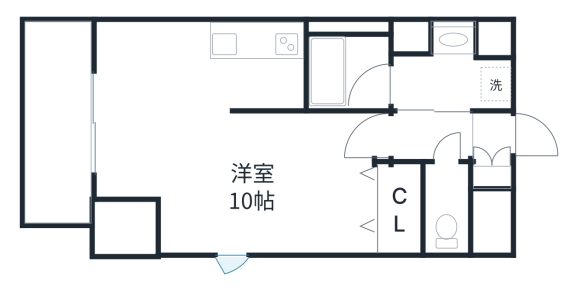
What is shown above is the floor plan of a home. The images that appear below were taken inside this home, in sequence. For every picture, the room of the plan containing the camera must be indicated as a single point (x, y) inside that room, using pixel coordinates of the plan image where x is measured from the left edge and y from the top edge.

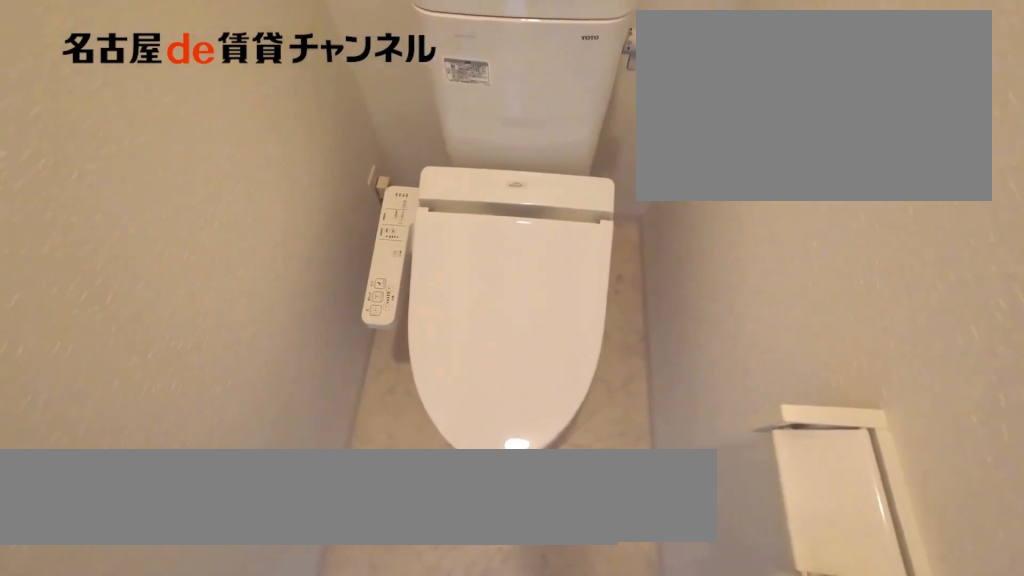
(448, 210)
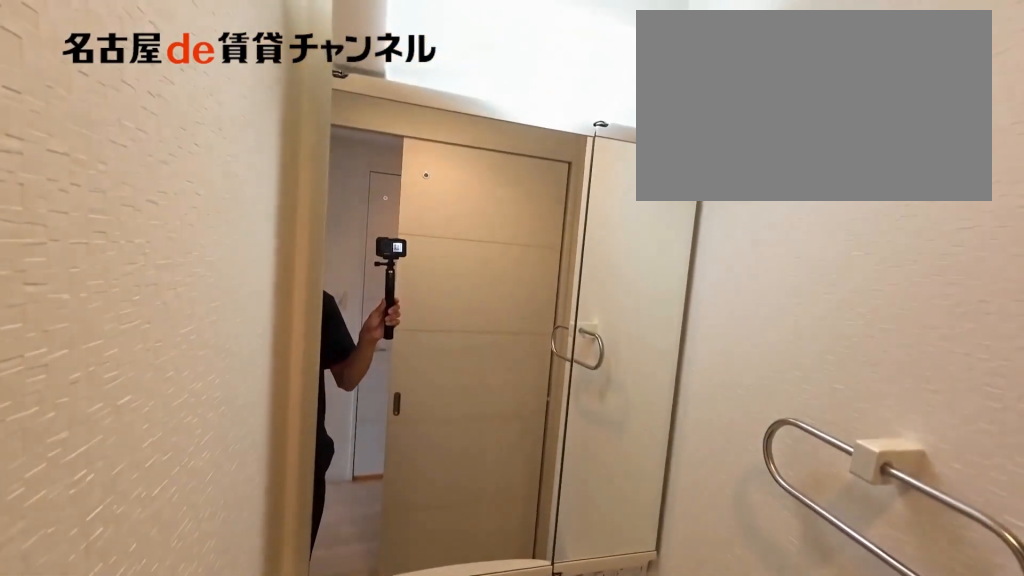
(450, 64)
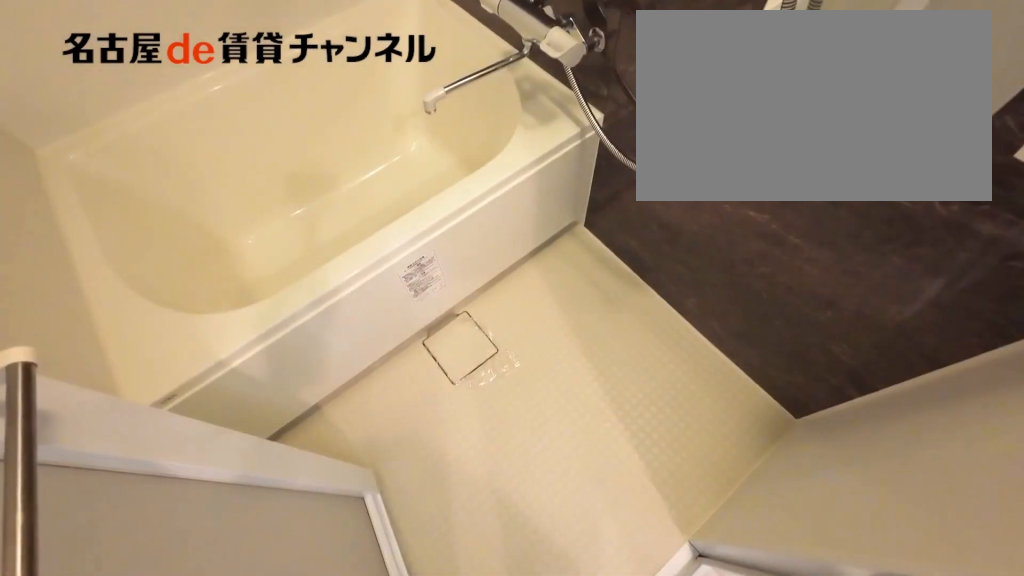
(350, 64)
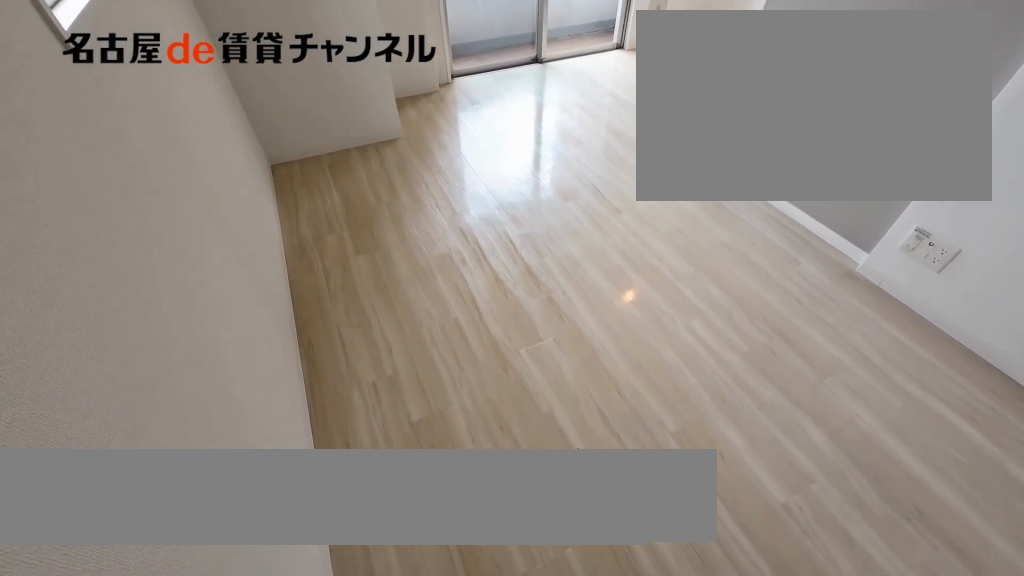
(261, 192)
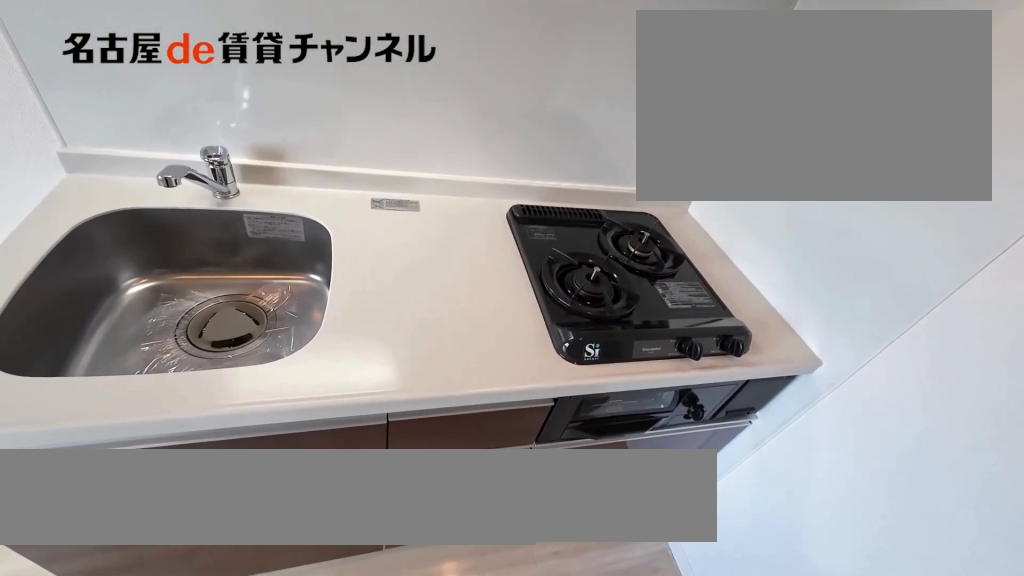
(258, 64)
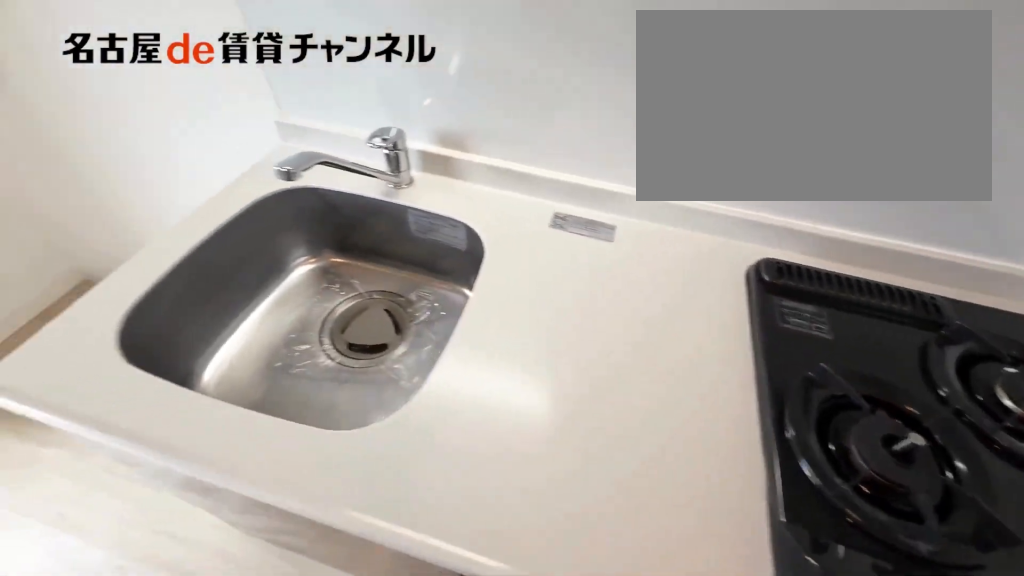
(152, 66)
